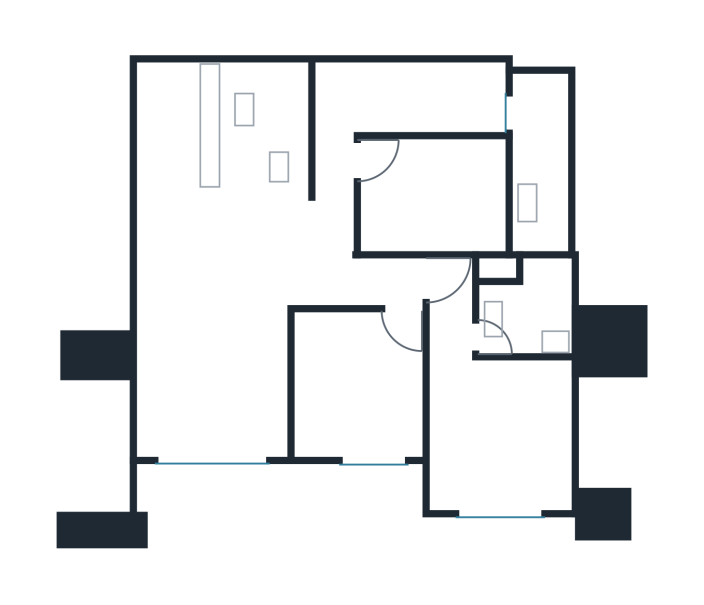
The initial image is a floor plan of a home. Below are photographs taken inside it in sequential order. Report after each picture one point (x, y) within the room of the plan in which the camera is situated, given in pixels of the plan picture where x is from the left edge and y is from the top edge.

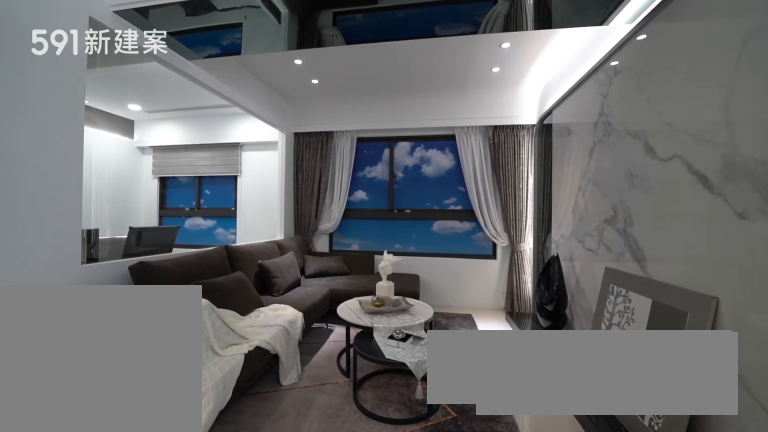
(213, 382)
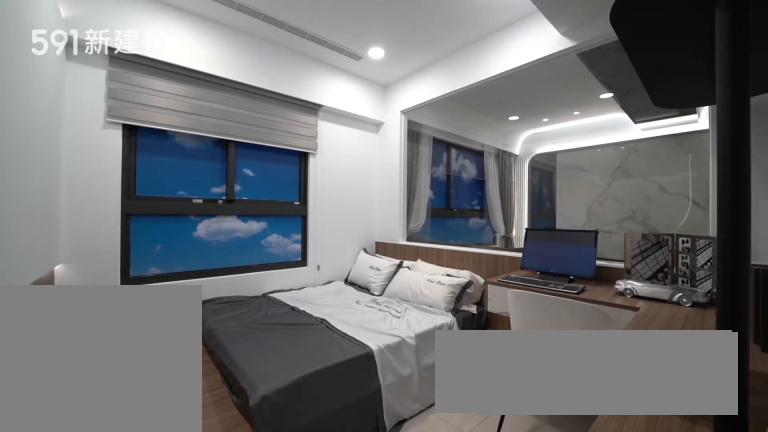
(357, 383)
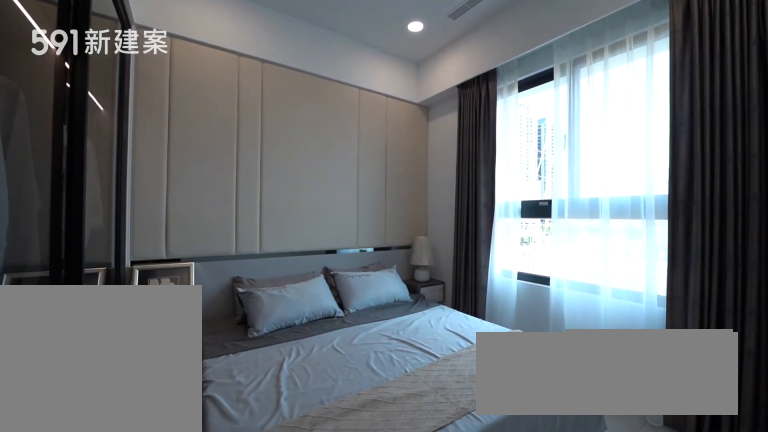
(494, 415)
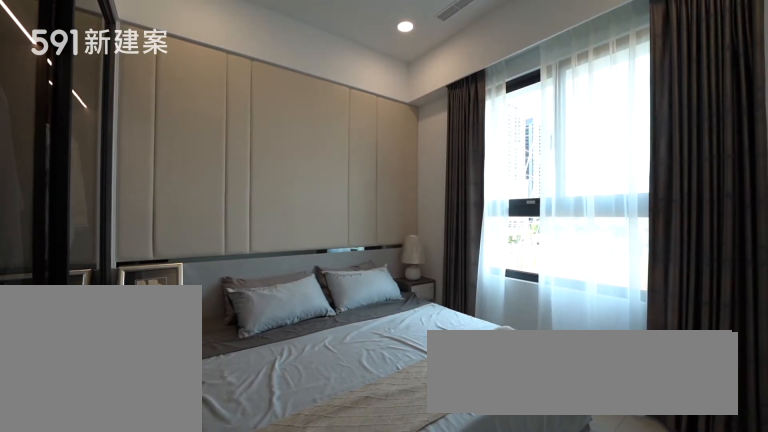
(494, 415)
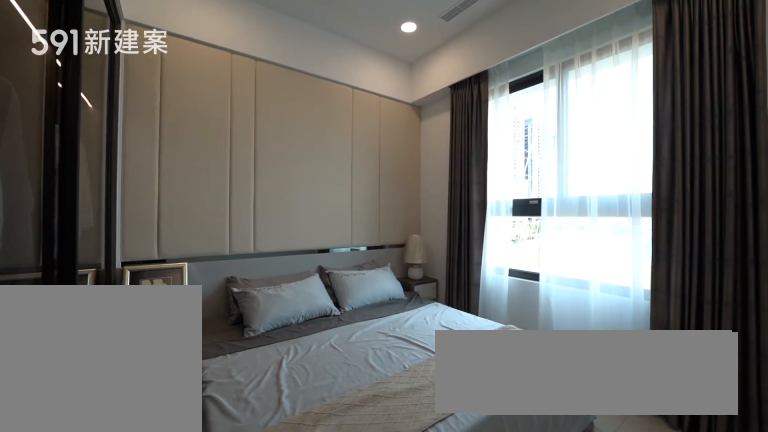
(494, 415)
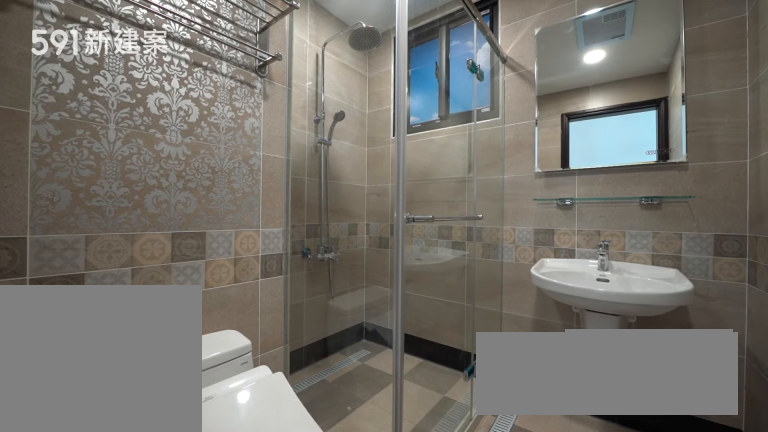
(528, 305)
